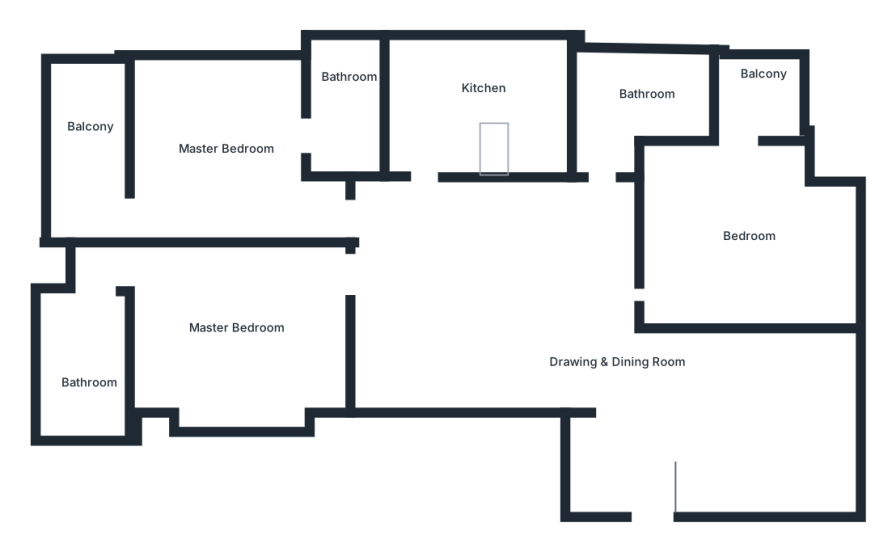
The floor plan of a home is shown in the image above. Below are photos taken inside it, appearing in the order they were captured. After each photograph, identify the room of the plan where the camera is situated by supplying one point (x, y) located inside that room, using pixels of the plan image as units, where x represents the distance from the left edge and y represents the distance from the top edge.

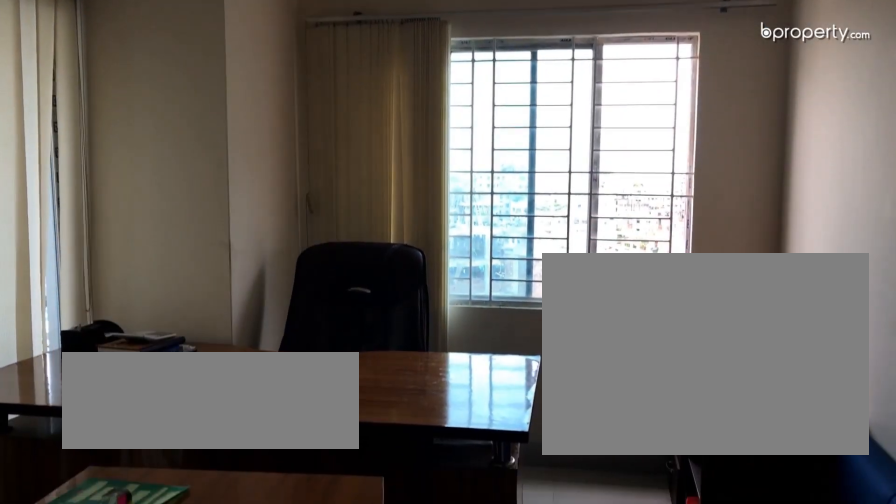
(739, 248)
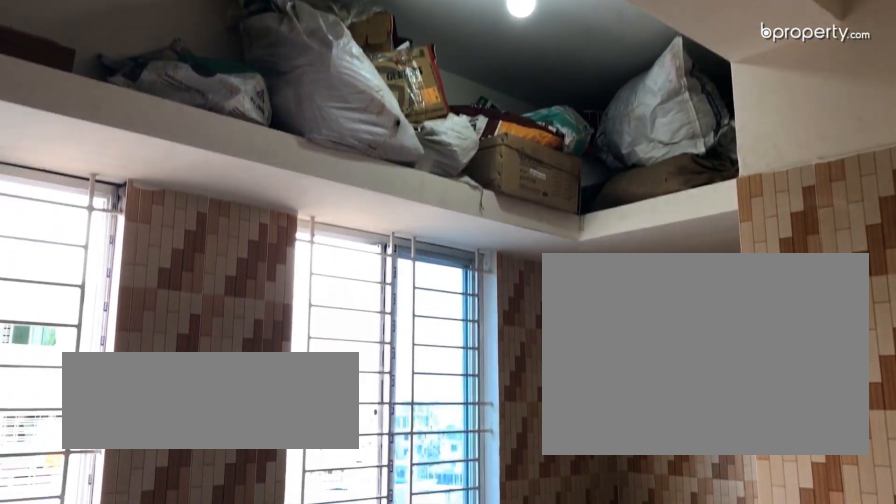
(451, 95)
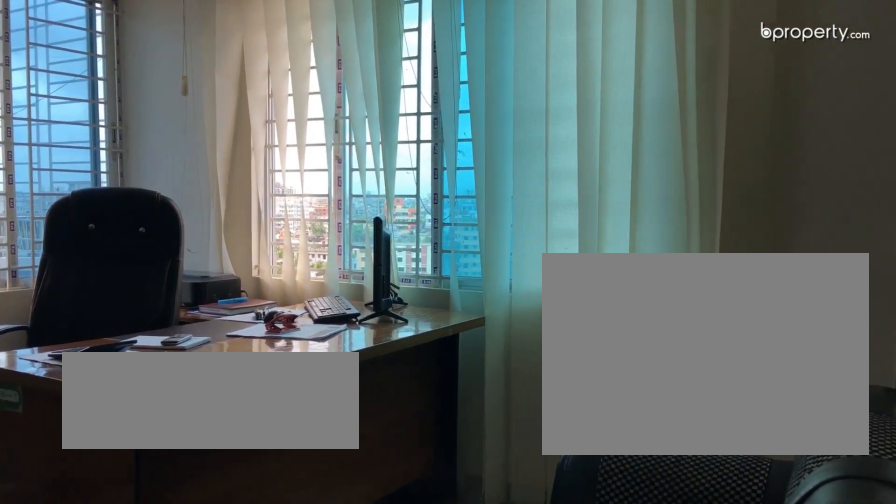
(209, 146)
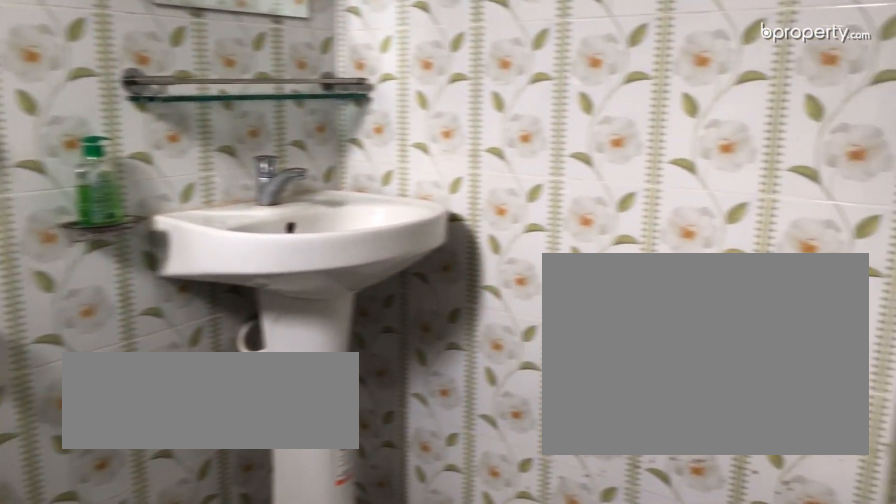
(337, 123)
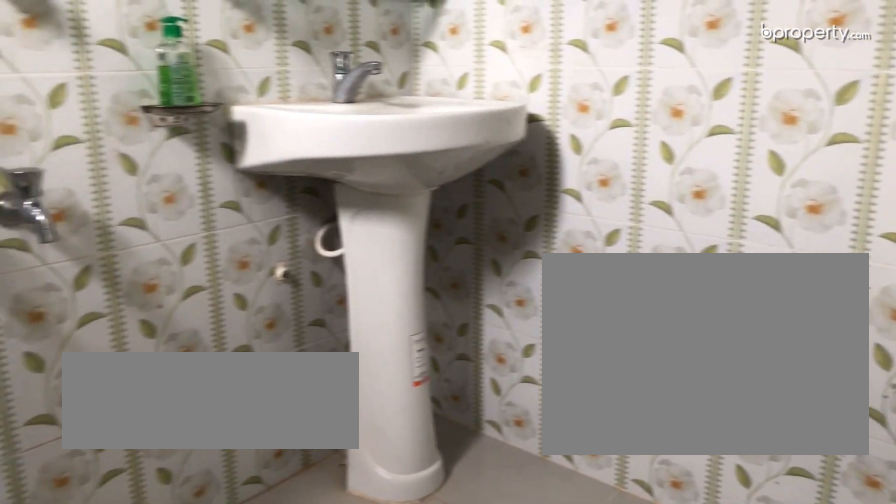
(337, 123)
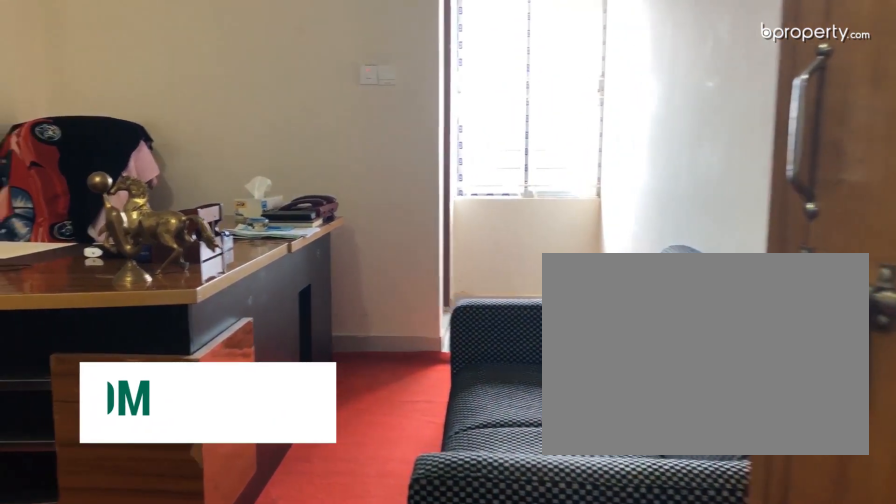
(250, 331)
